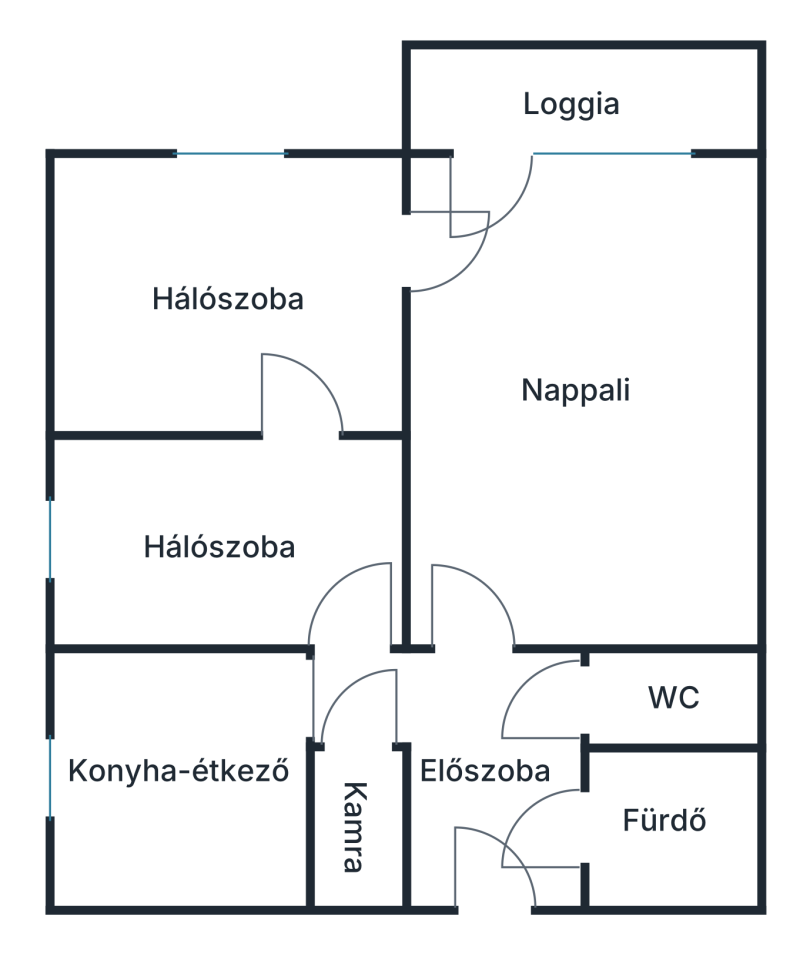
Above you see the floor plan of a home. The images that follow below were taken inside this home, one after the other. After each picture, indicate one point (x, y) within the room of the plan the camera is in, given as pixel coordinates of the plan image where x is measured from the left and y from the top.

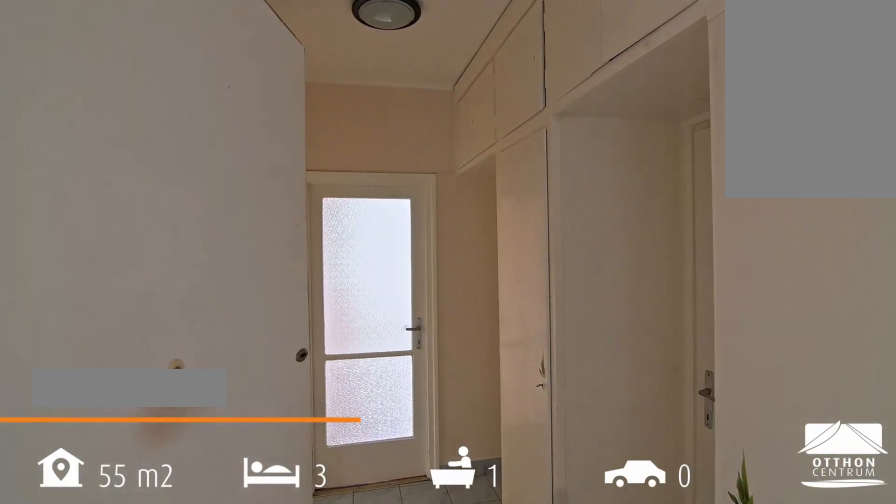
(492, 765)
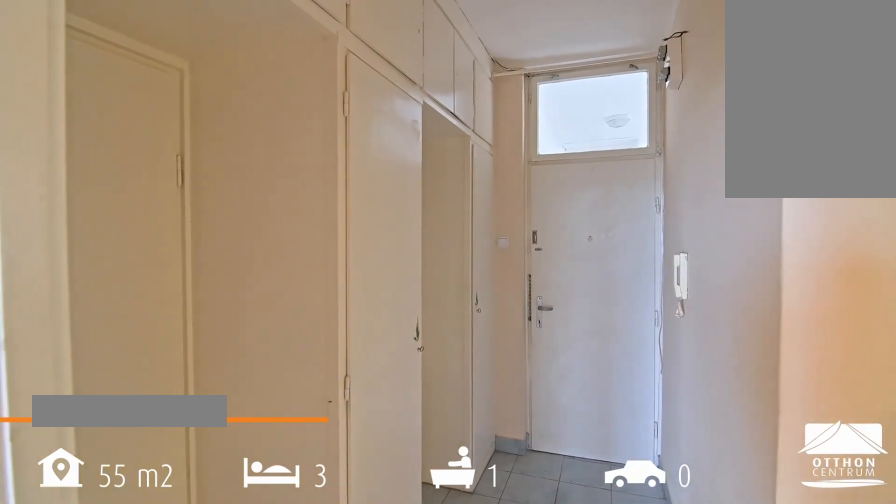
(492, 765)
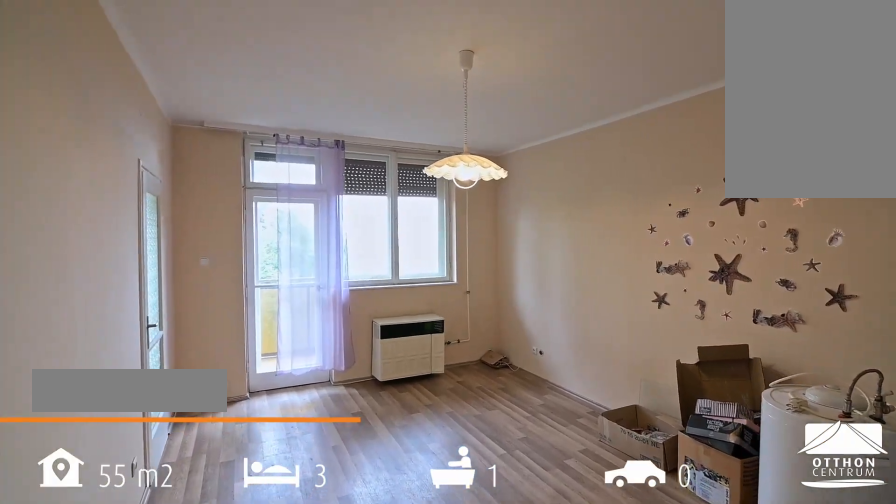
(579, 346)
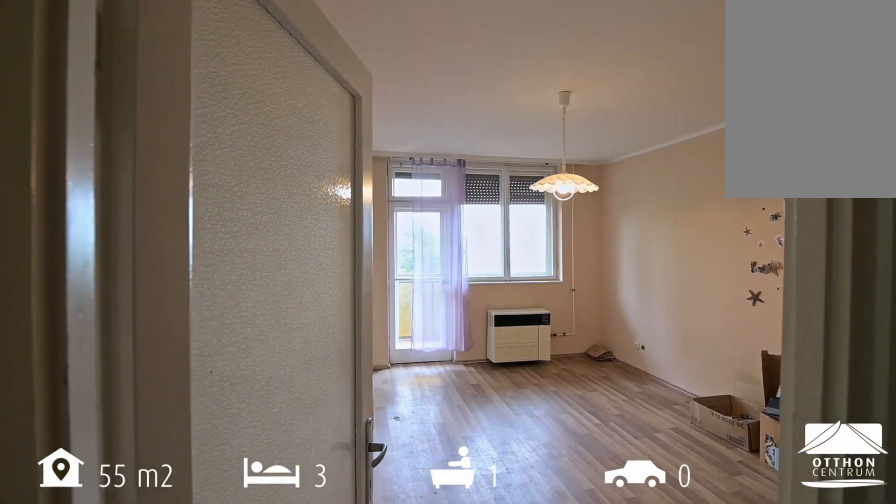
(580, 346)
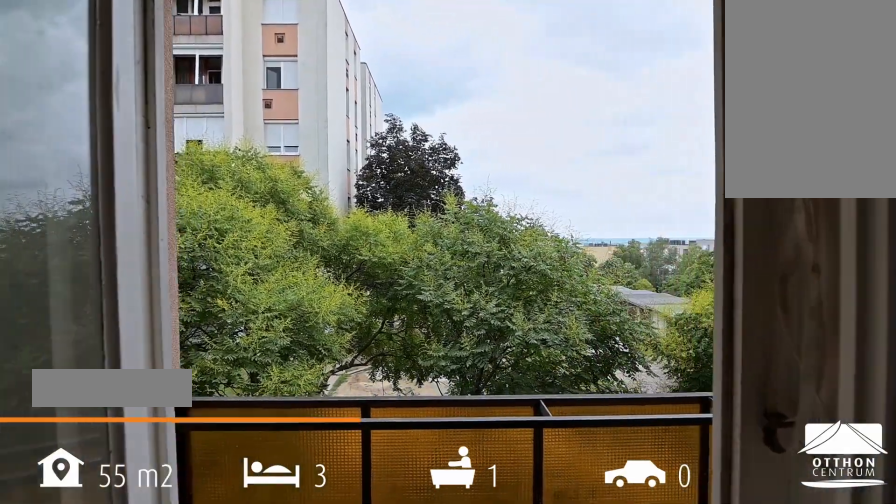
(617, 102)
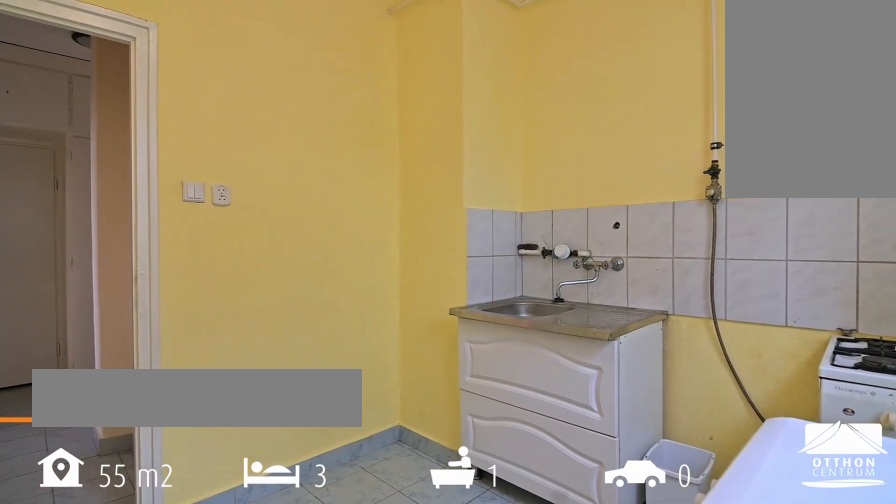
(195, 813)
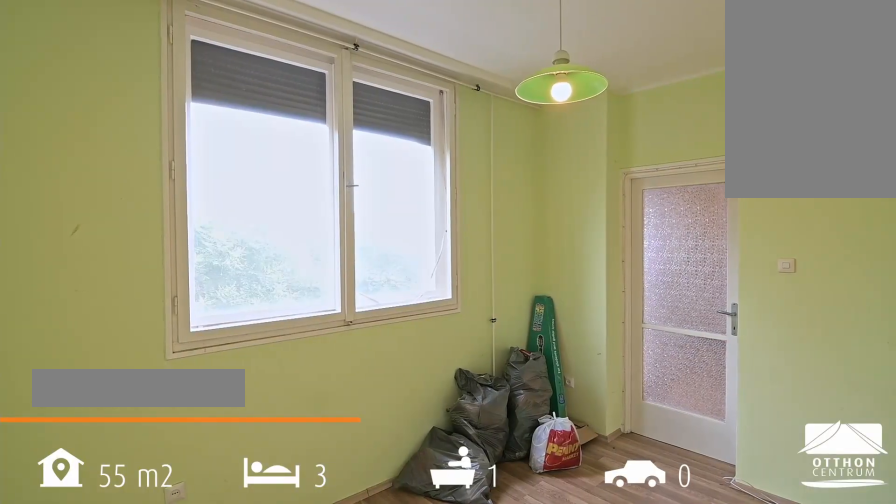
(236, 247)
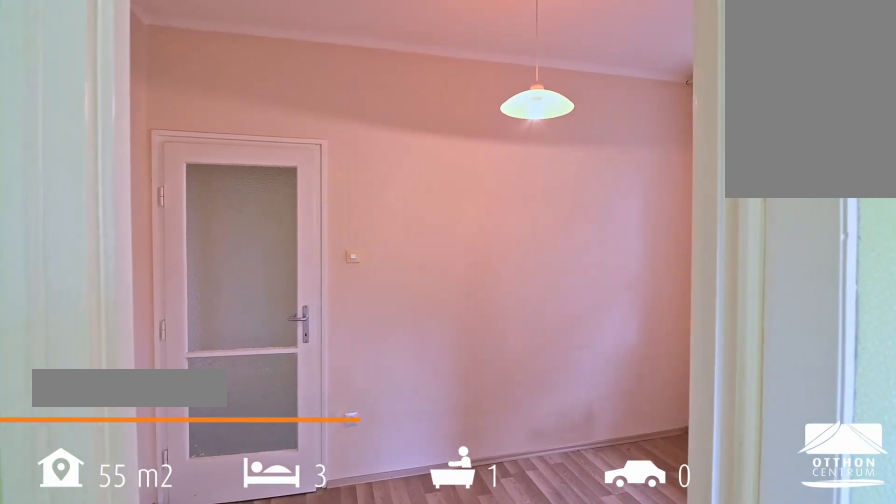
(237, 516)
